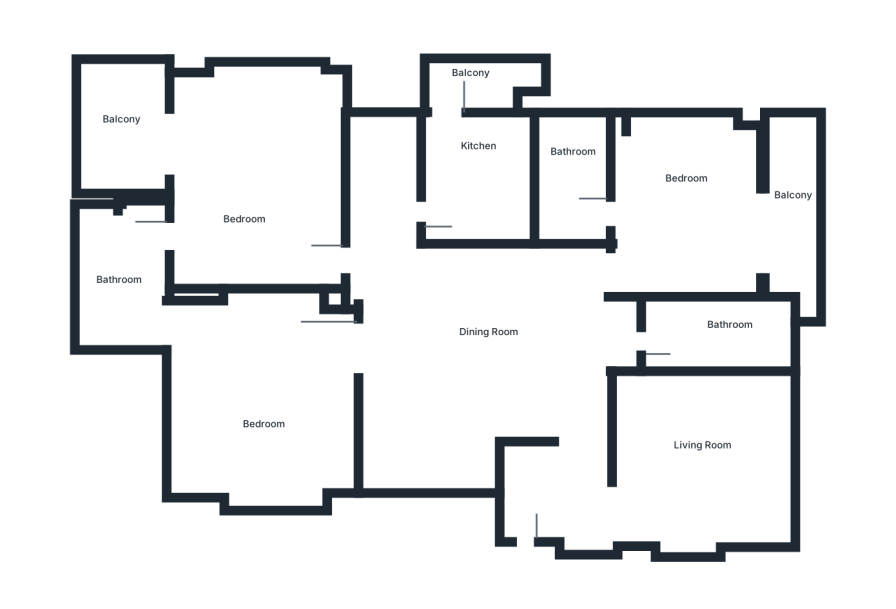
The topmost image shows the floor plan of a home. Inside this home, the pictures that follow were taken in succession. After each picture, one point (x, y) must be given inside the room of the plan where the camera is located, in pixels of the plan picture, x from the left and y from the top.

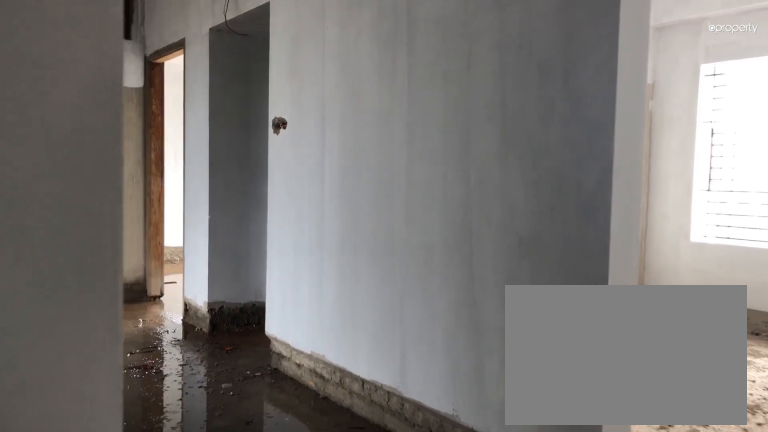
(540, 525)
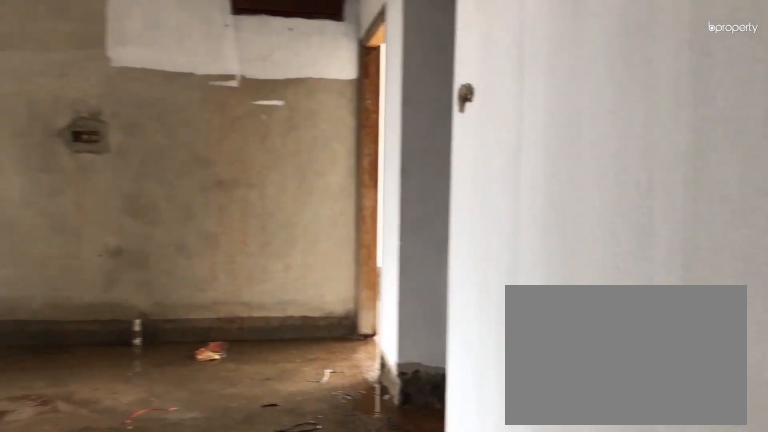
(487, 360)
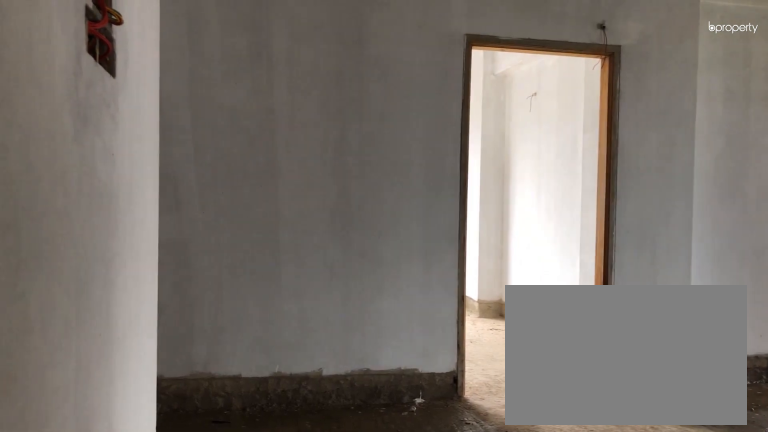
(487, 360)
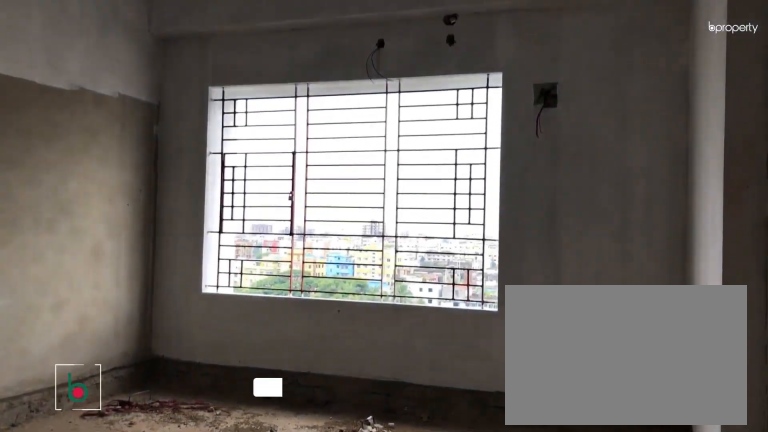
(699, 450)
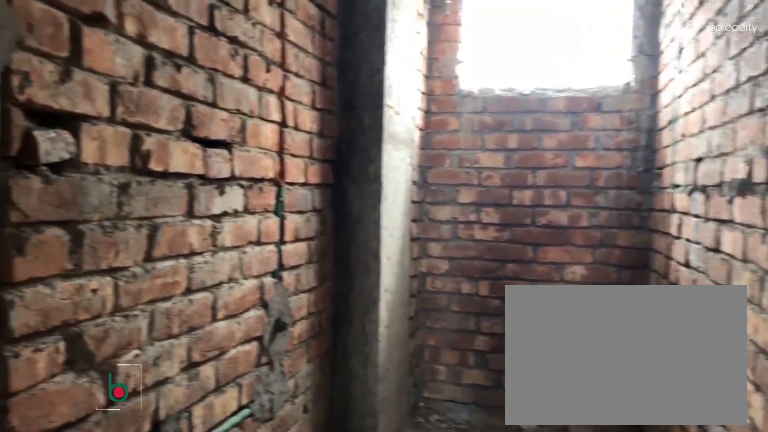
(730, 338)
